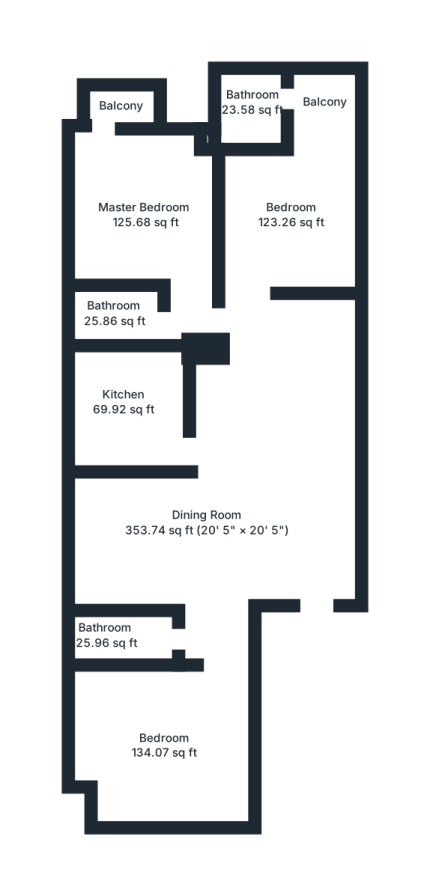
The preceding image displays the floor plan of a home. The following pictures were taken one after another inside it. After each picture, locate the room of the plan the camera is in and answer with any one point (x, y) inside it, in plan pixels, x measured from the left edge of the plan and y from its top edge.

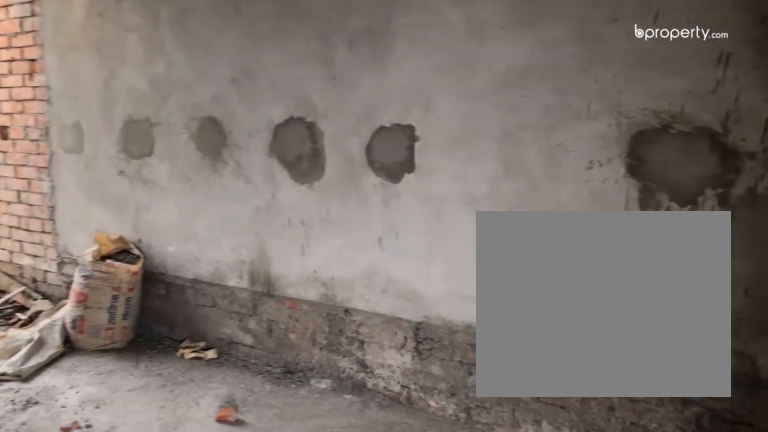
(290, 216)
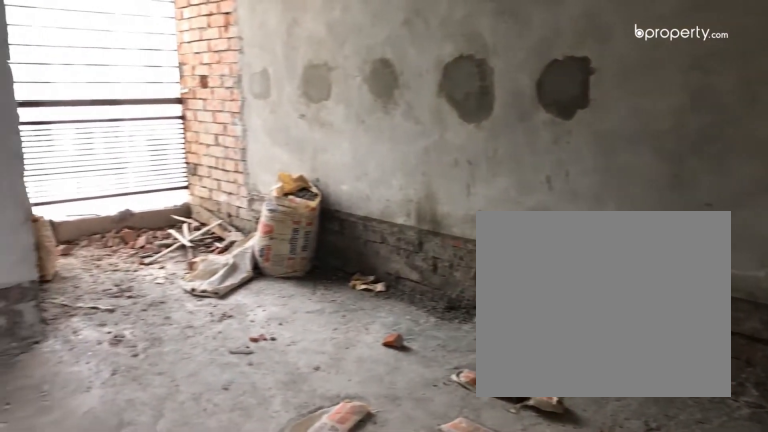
(290, 216)
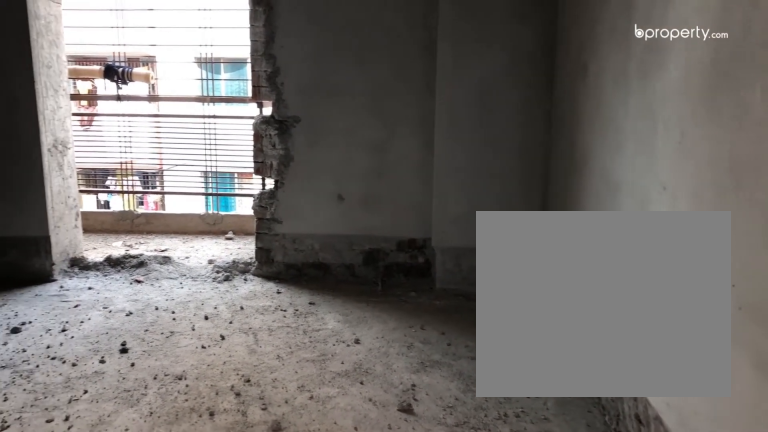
(141, 219)
